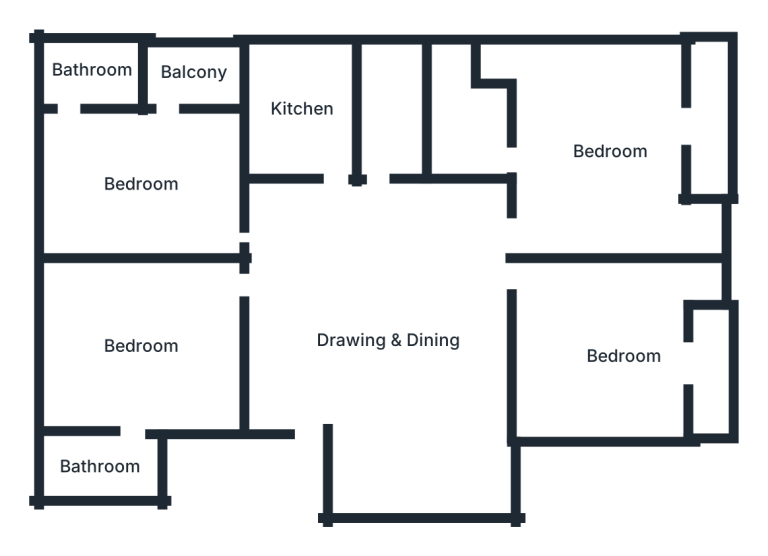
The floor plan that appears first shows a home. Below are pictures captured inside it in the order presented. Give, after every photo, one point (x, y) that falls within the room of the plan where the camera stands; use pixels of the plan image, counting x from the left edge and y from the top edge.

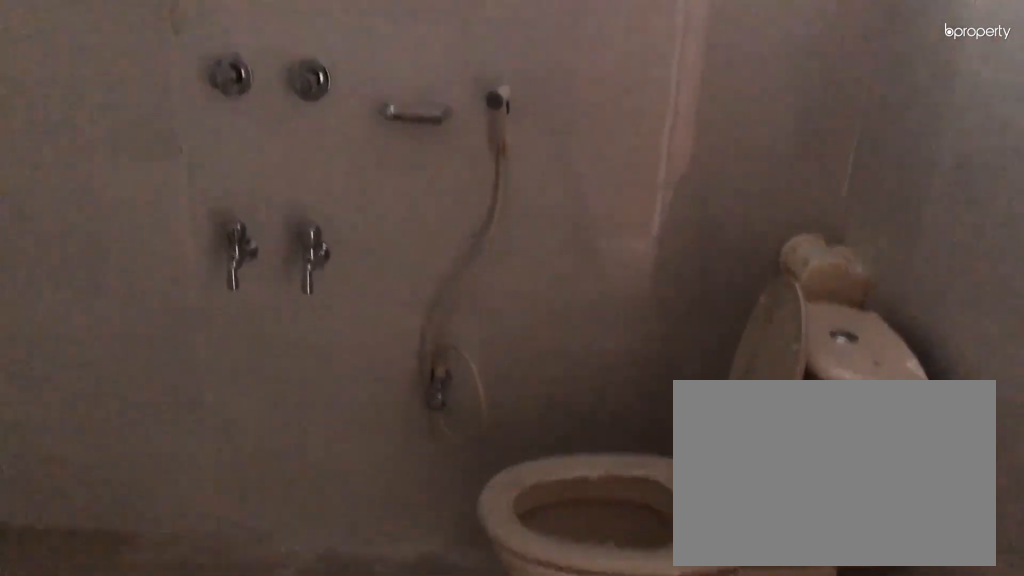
(103, 468)
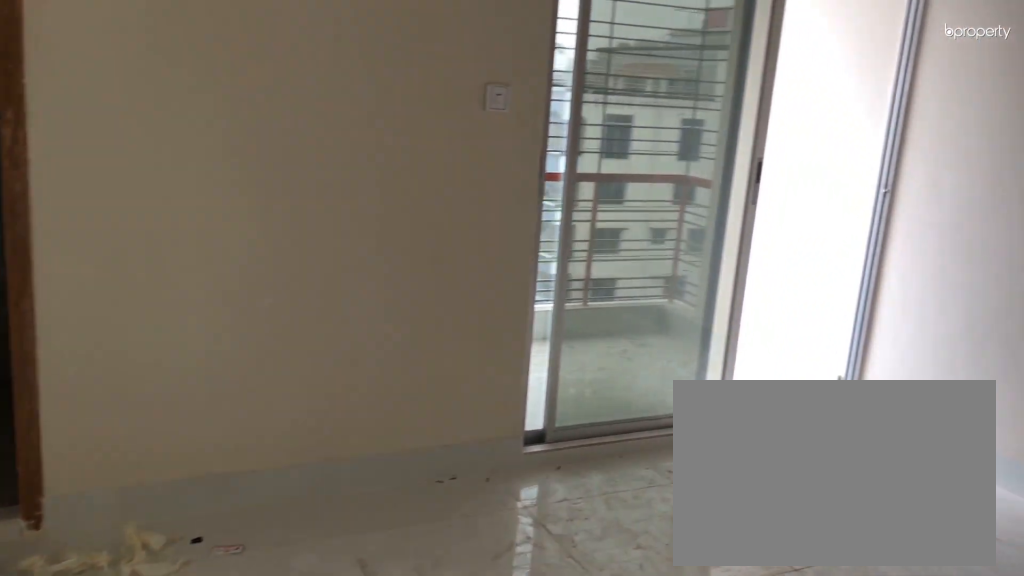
(143, 183)
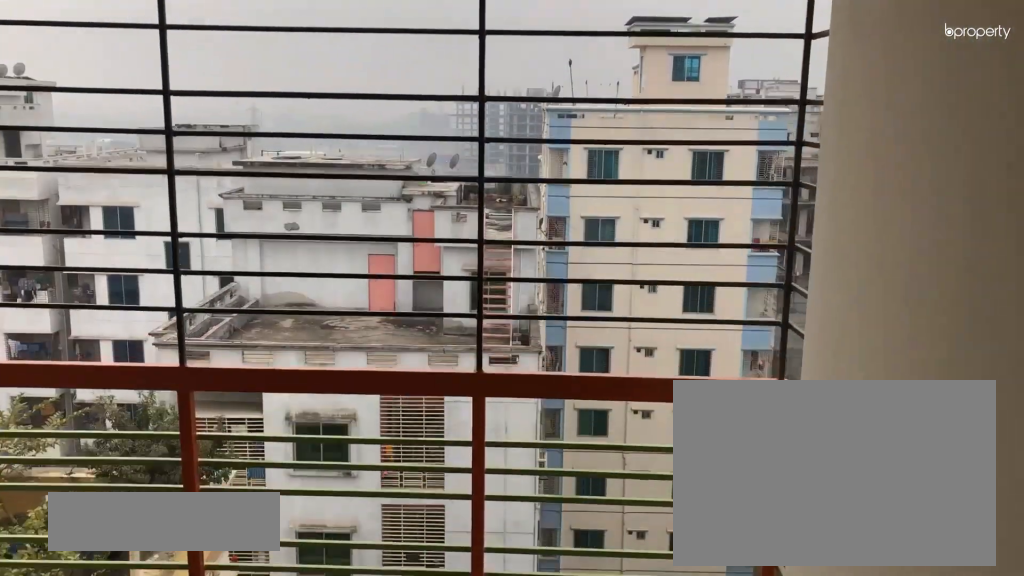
(192, 74)
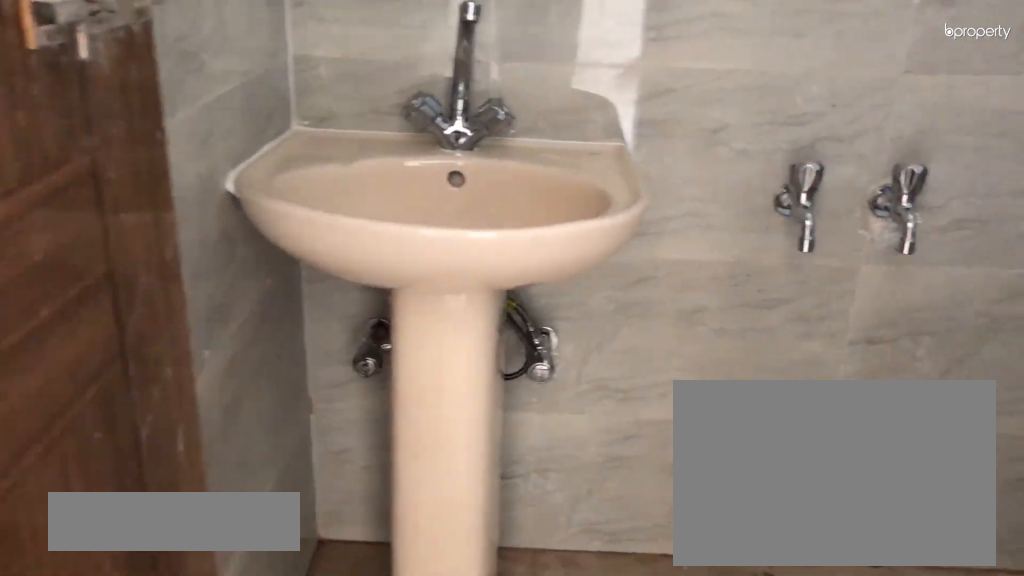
(93, 74)
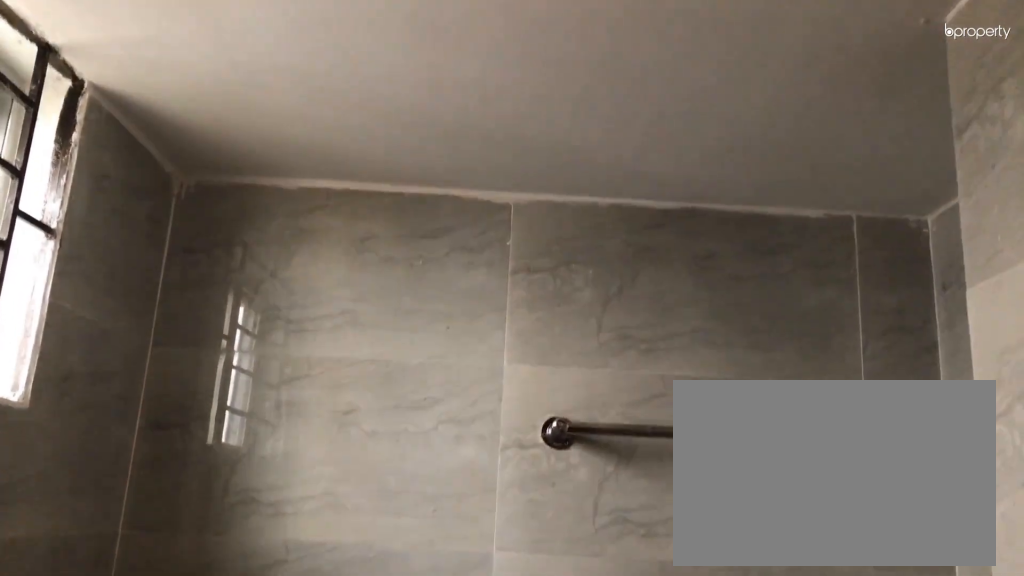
(93, 74)
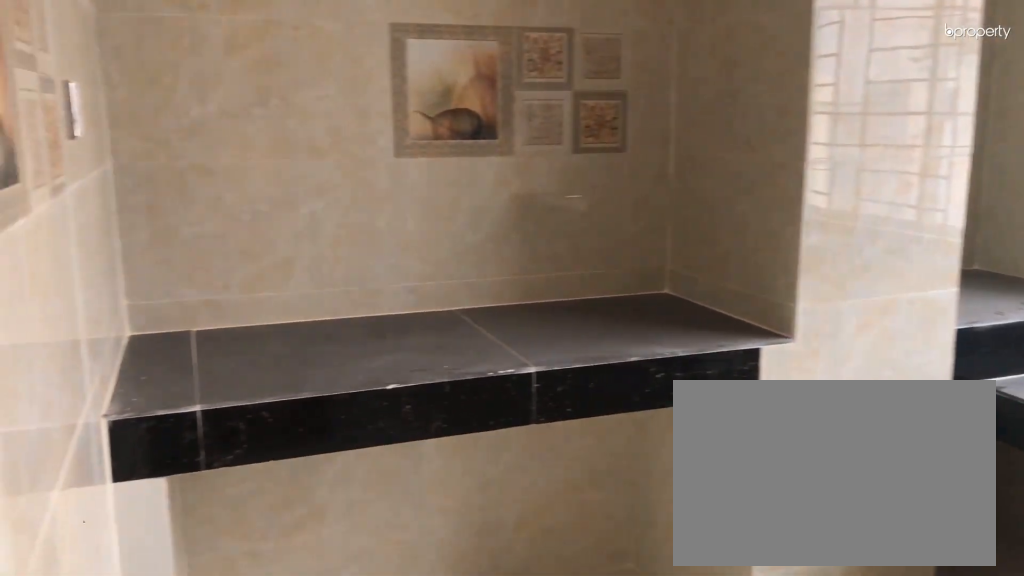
(305, 112)
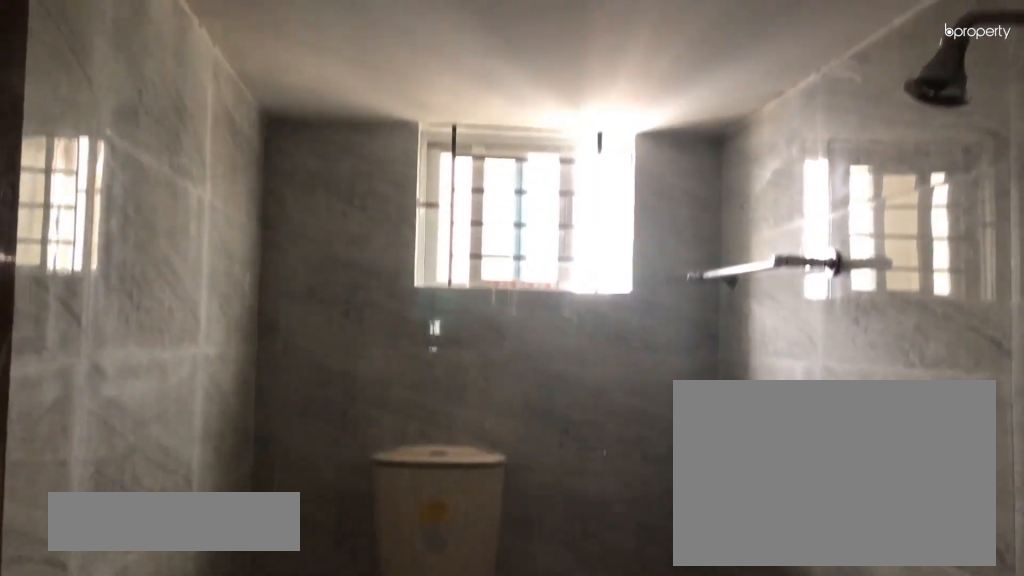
(398, 112)
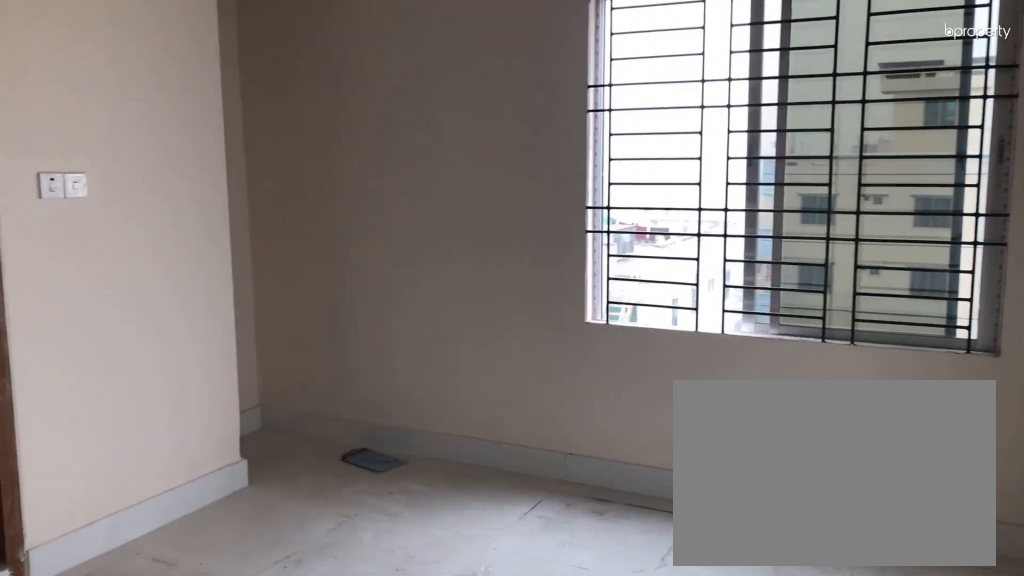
(613, 152)
